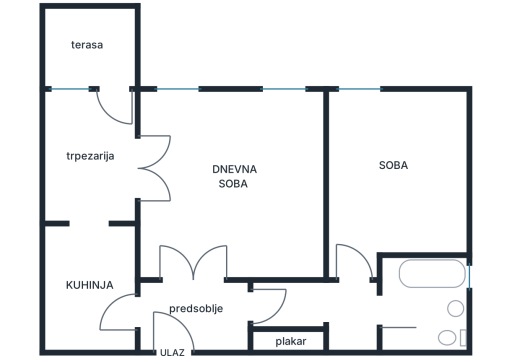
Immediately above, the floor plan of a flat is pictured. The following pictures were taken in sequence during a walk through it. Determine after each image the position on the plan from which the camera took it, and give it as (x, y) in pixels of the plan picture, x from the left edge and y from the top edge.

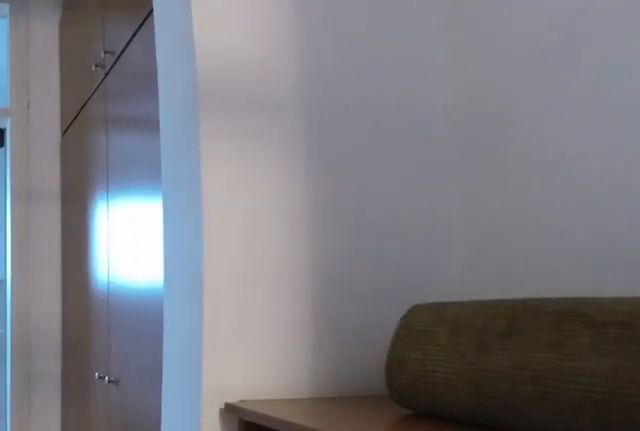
(259, 312)
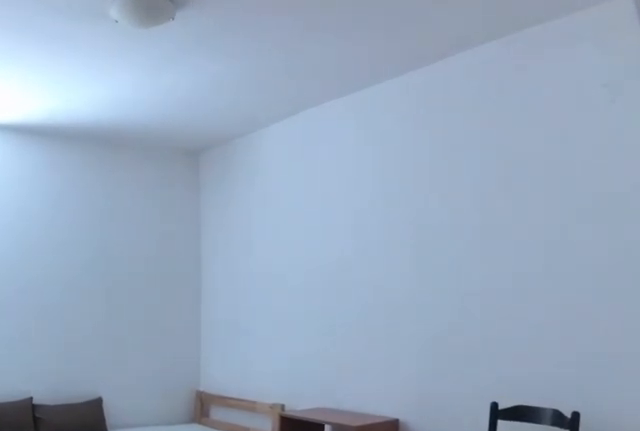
(356, 287)
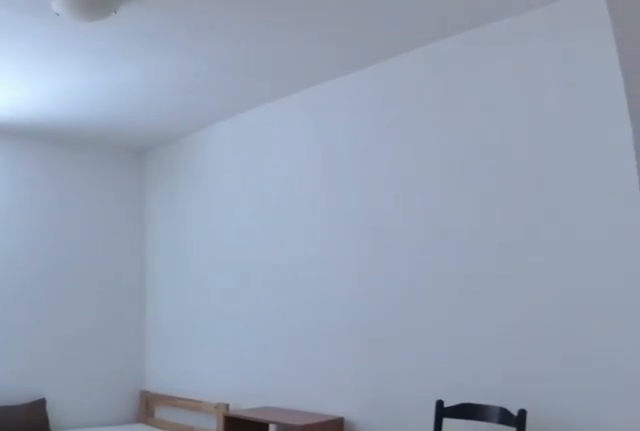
(354, 276)
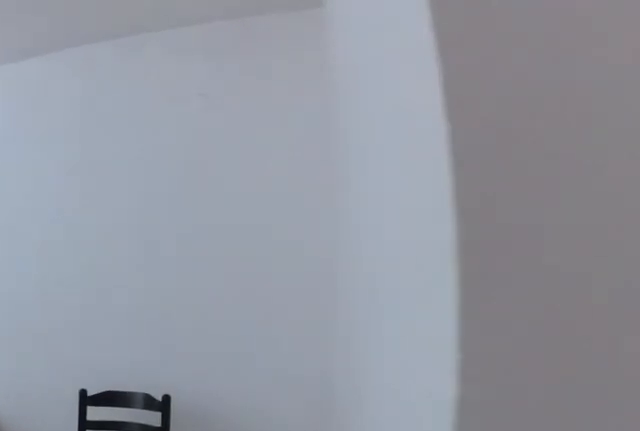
(351, 266)
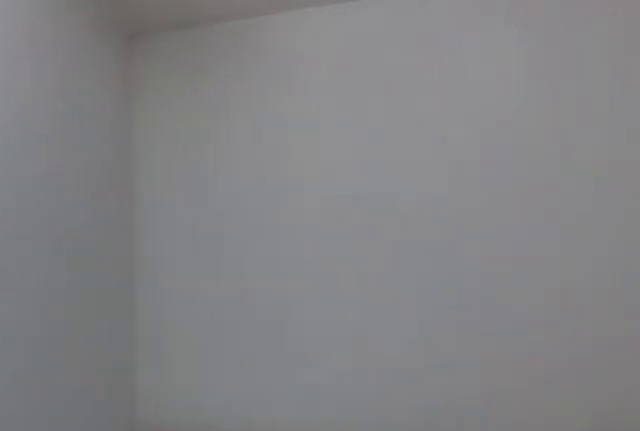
(345, 140)
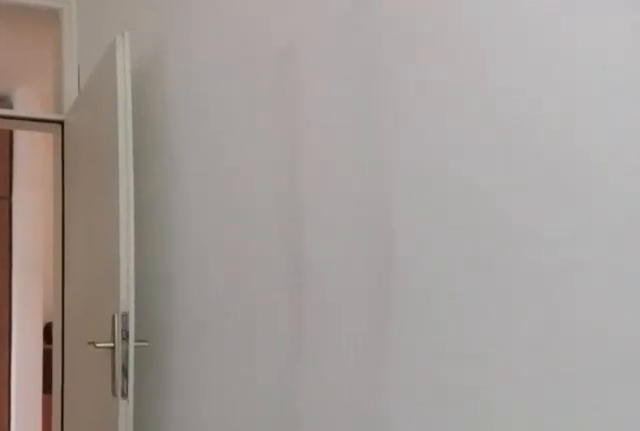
(354, 174)
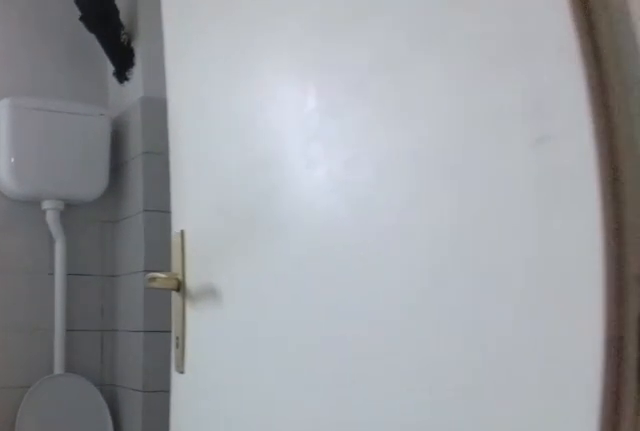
(368, 296)
